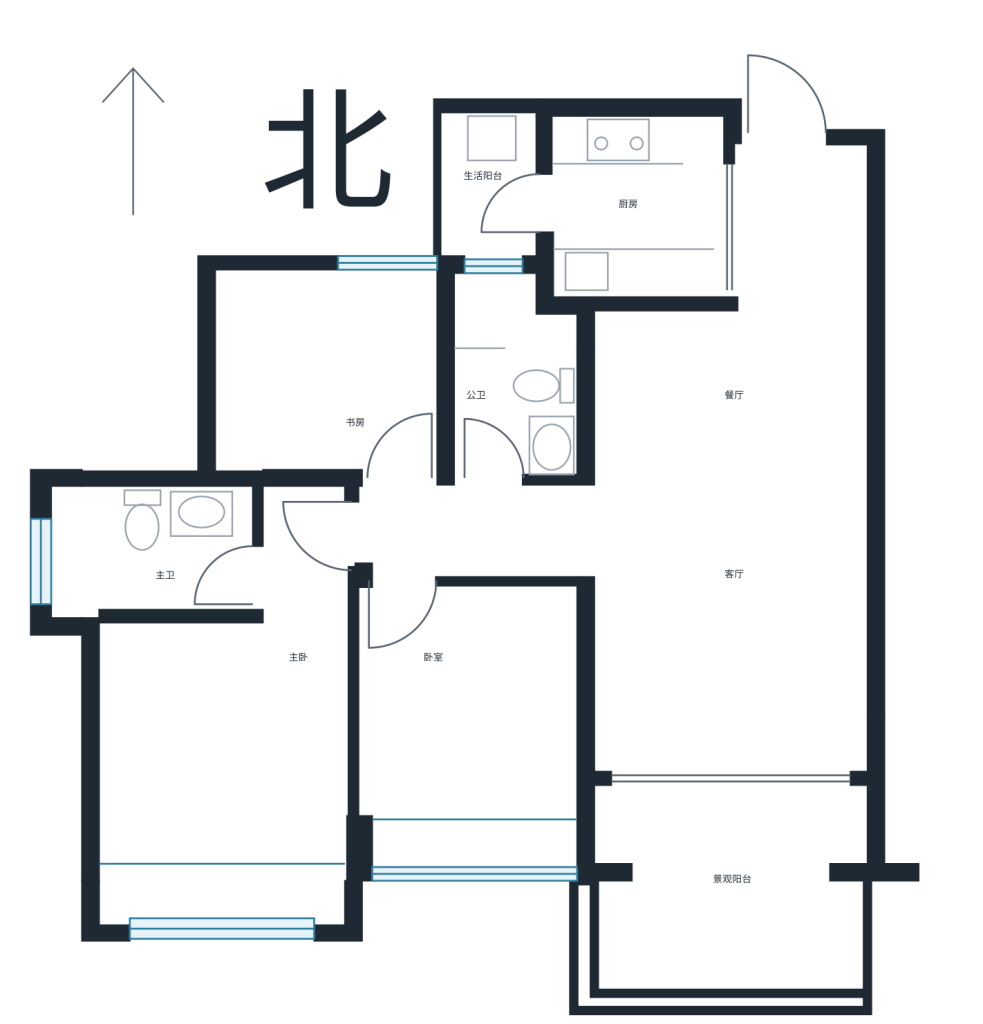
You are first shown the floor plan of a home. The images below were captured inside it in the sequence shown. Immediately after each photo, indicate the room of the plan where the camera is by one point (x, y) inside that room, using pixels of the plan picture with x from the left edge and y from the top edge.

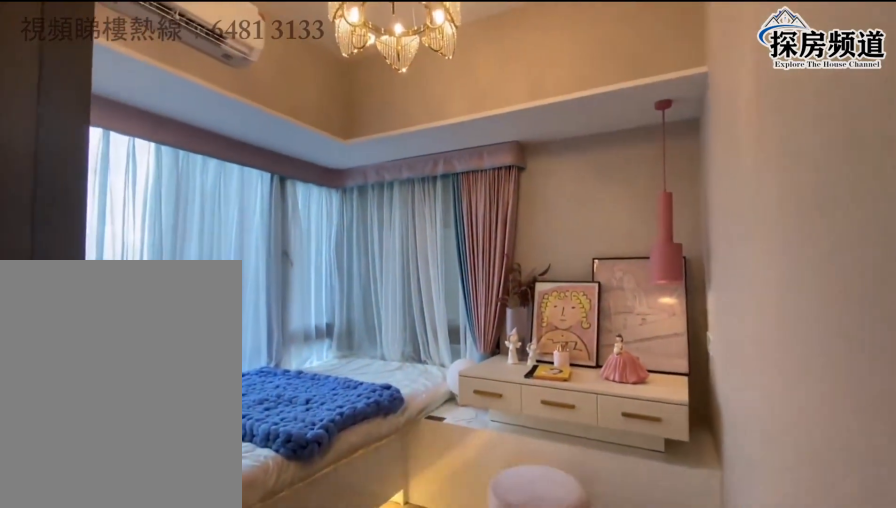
(344, 418)
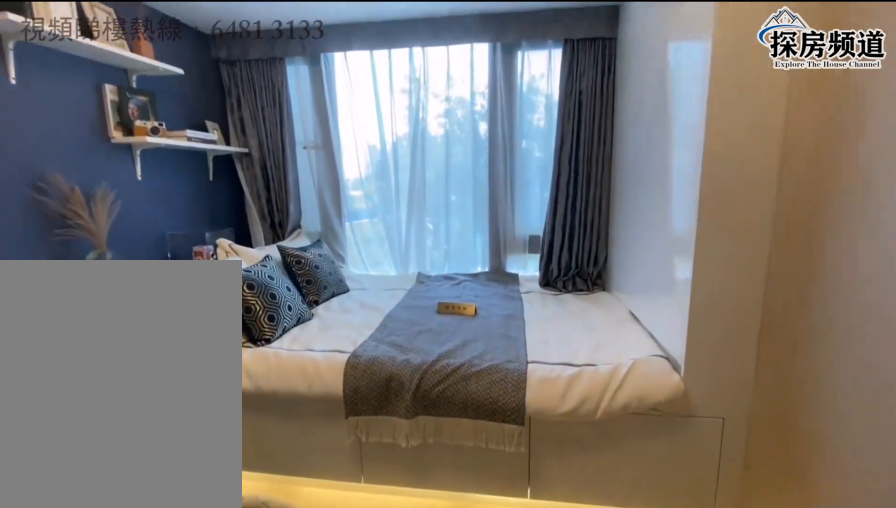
(479, 714)
